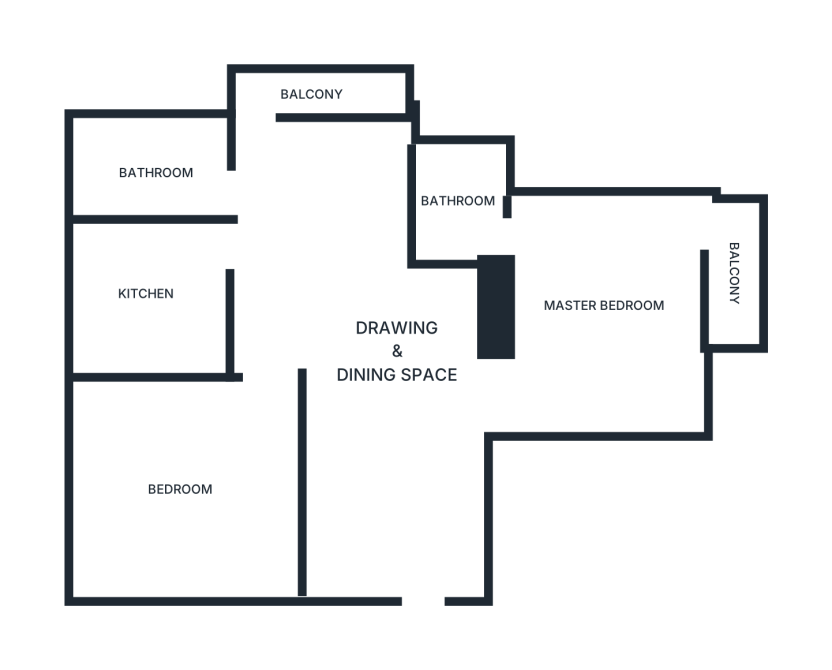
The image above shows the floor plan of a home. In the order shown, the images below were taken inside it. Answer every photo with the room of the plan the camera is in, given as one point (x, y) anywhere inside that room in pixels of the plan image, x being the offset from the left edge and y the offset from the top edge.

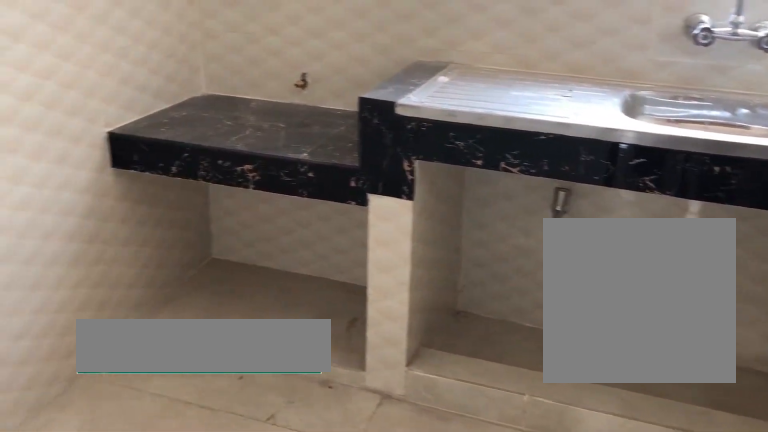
(146, 296)
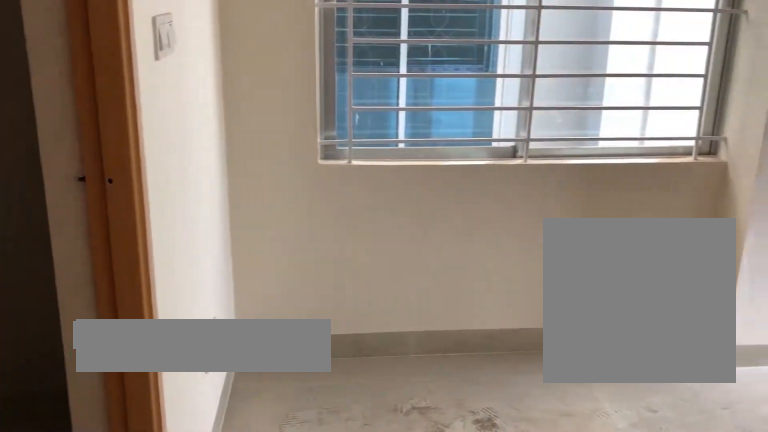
(606, 308)
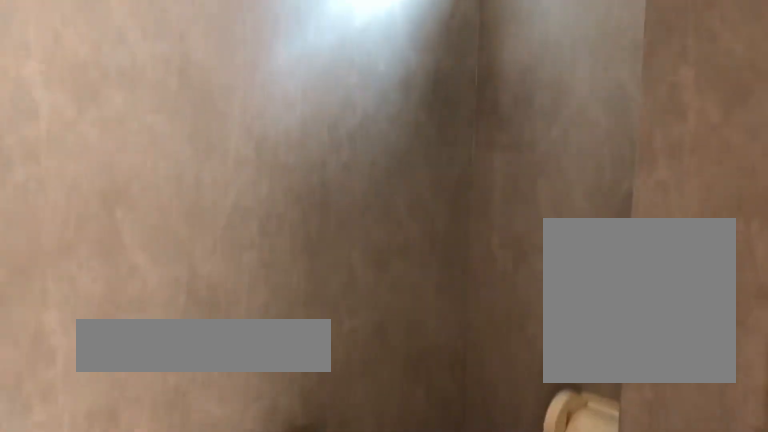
(456, 204)
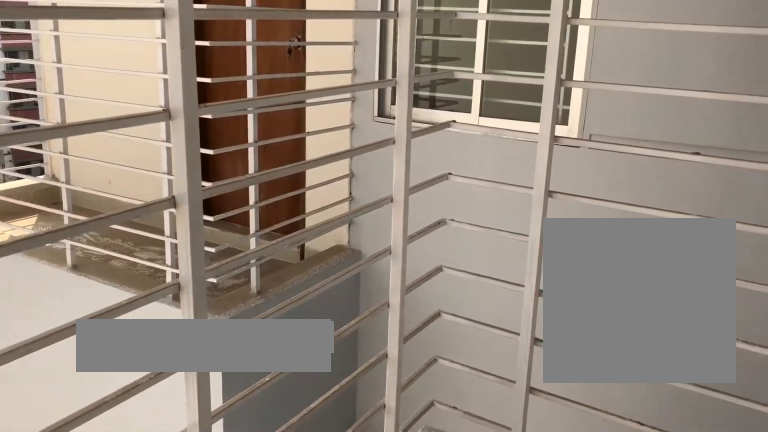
(737, 274)
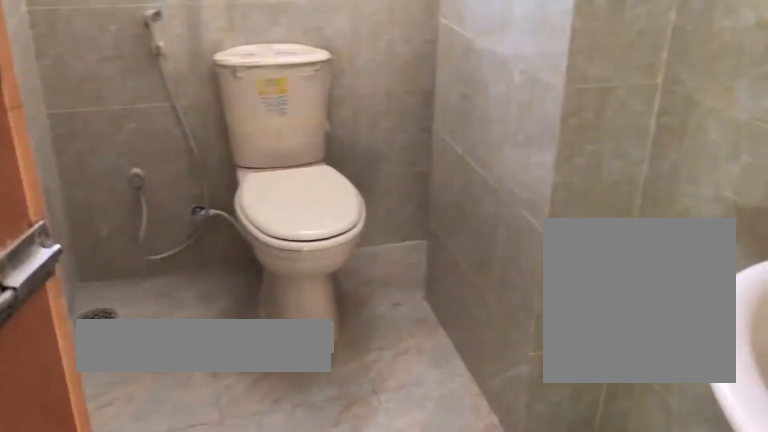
(161, 176)
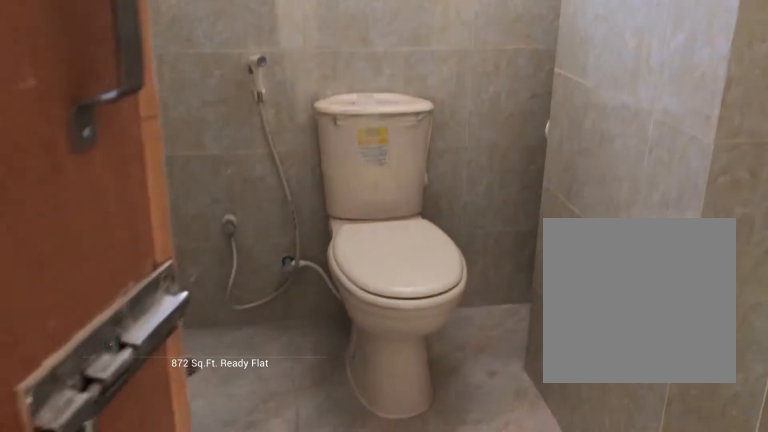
(161, 176)
